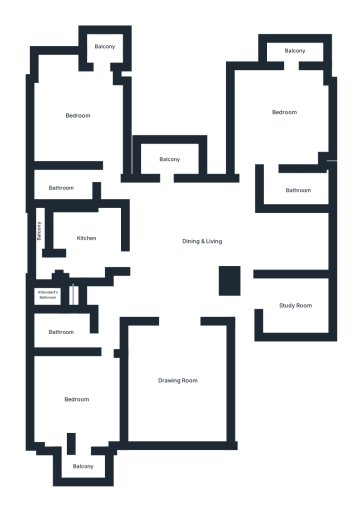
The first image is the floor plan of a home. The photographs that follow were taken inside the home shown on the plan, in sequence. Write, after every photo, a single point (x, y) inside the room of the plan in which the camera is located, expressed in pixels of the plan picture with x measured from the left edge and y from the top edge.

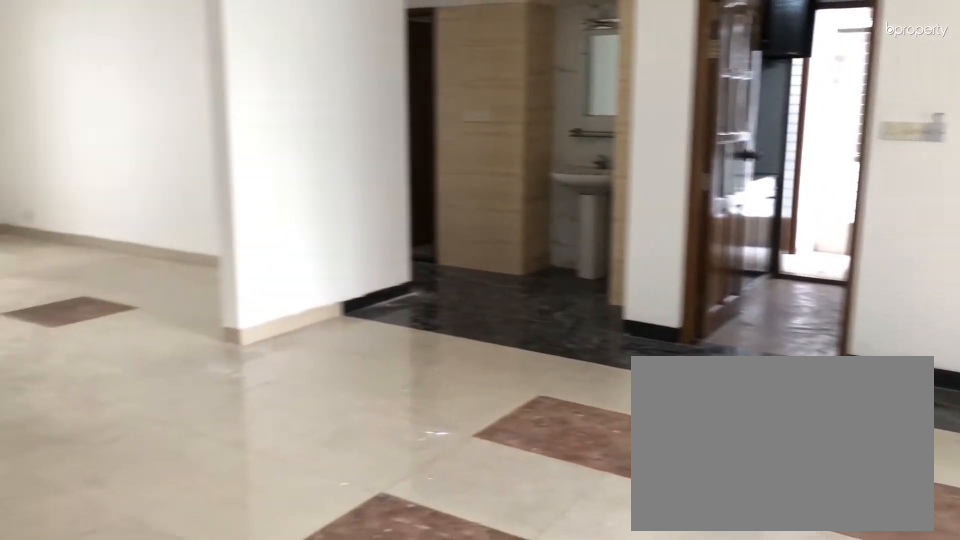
(224, 245)
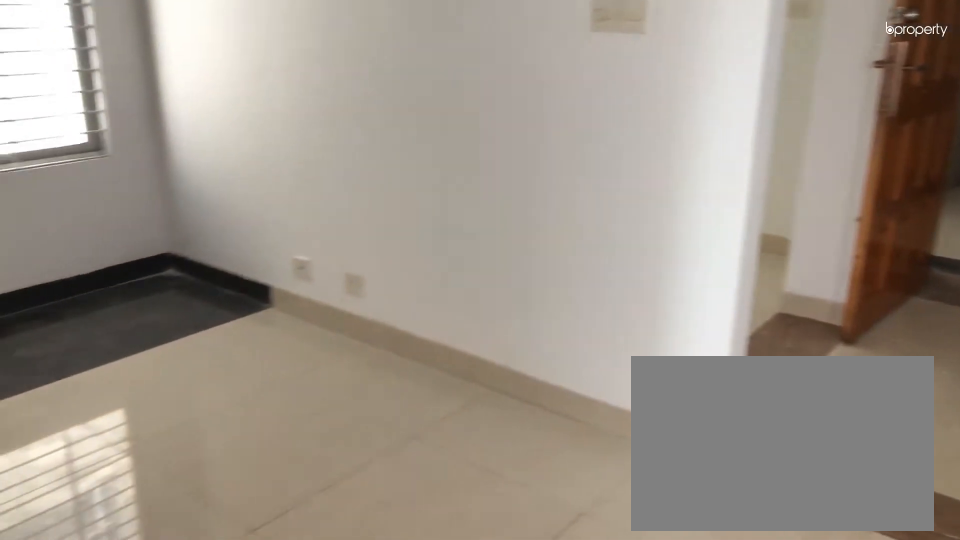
(224, 245)
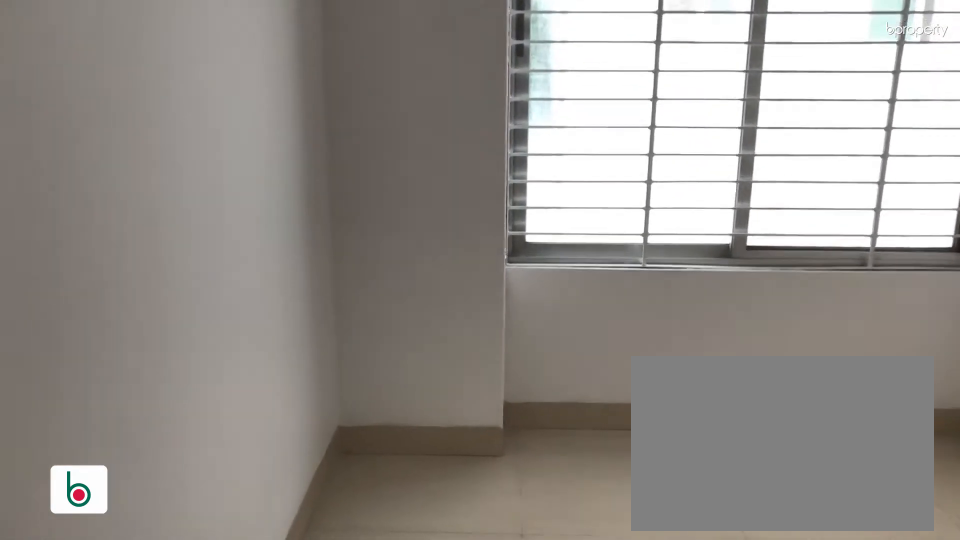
(291, 302)
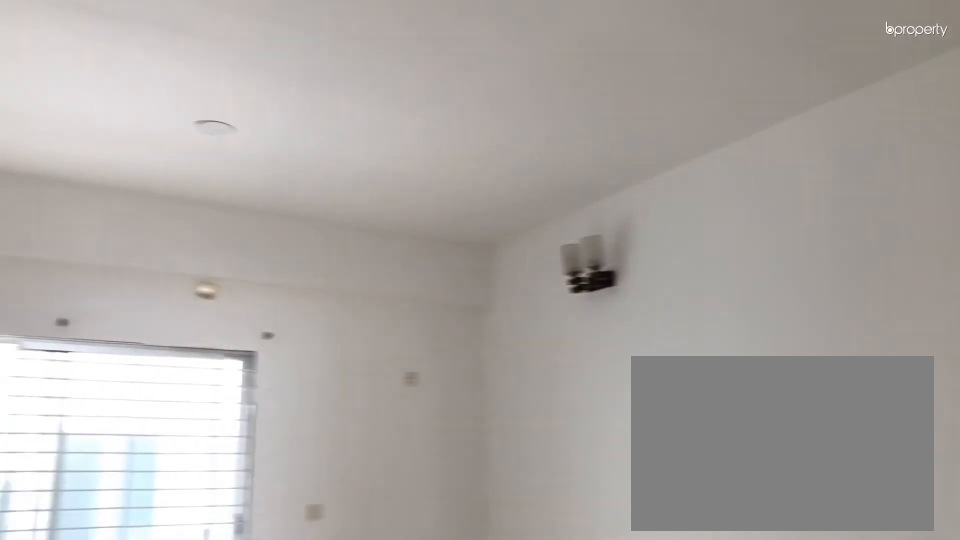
(175, 377)
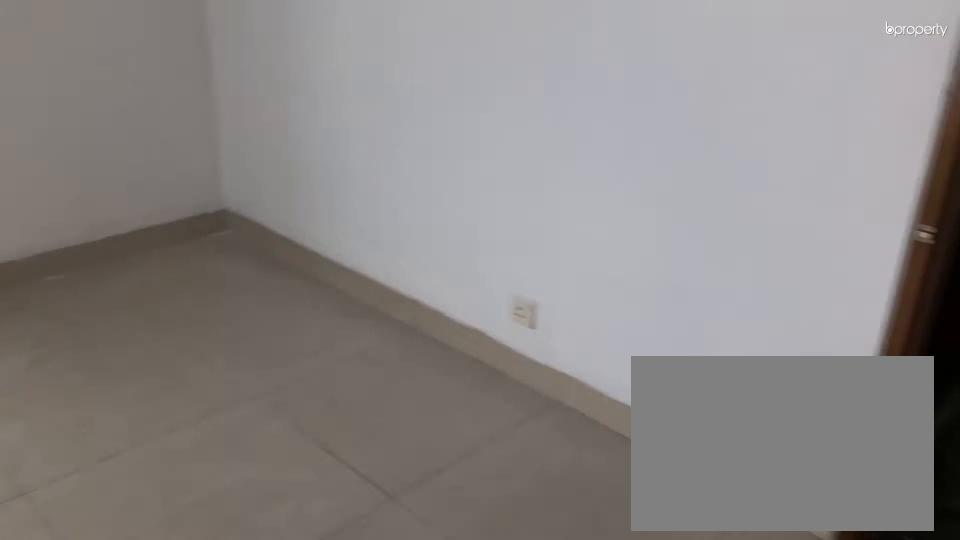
(77, 398)
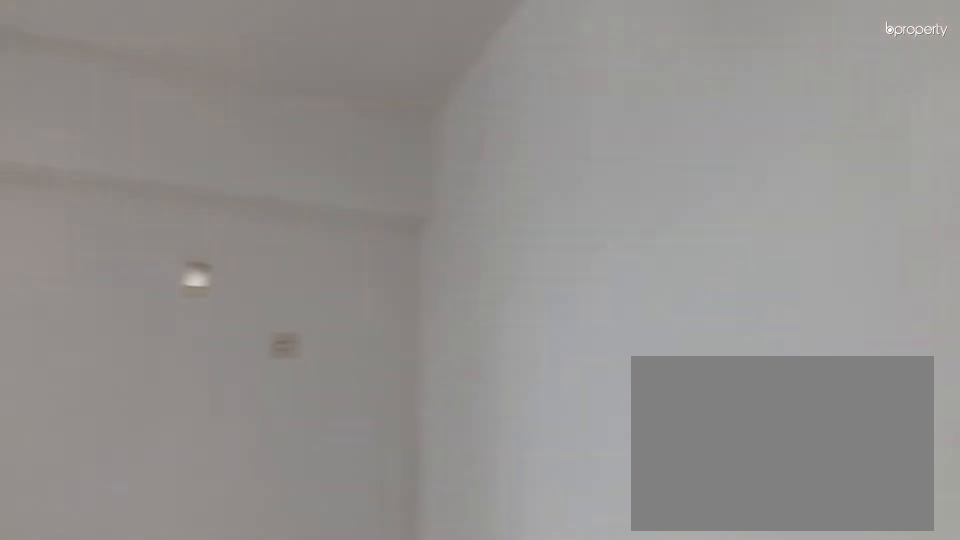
(77, 398)
